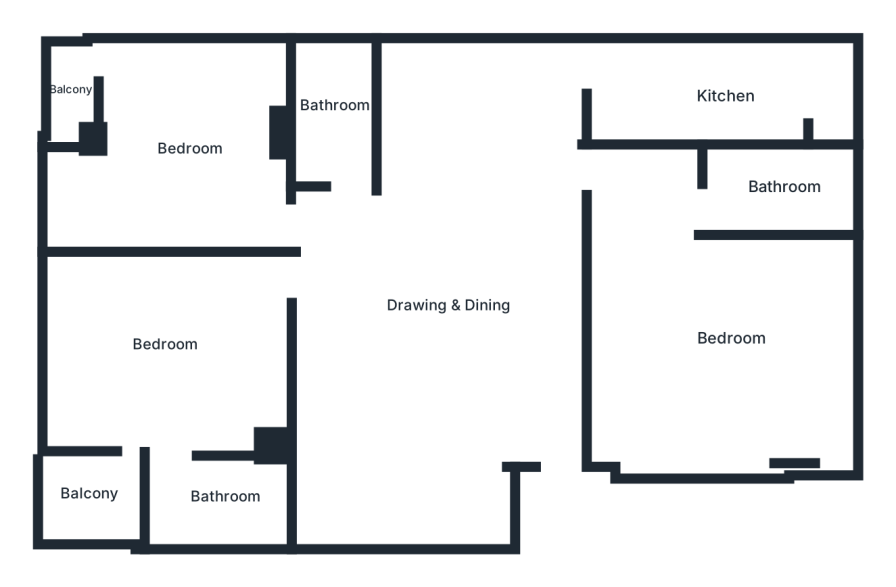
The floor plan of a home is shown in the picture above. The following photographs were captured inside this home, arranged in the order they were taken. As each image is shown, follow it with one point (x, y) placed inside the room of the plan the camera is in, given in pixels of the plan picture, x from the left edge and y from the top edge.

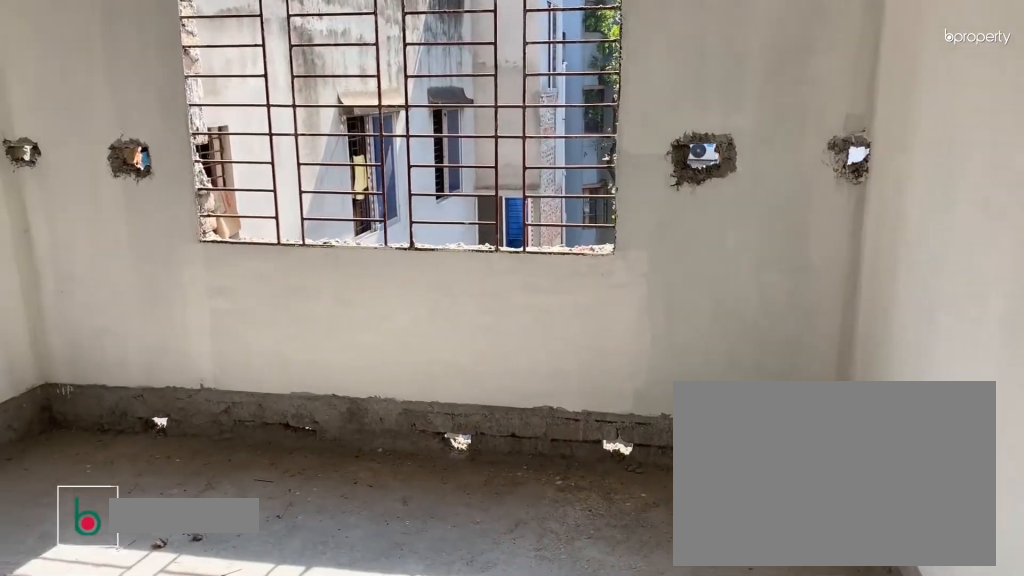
(171, 345)
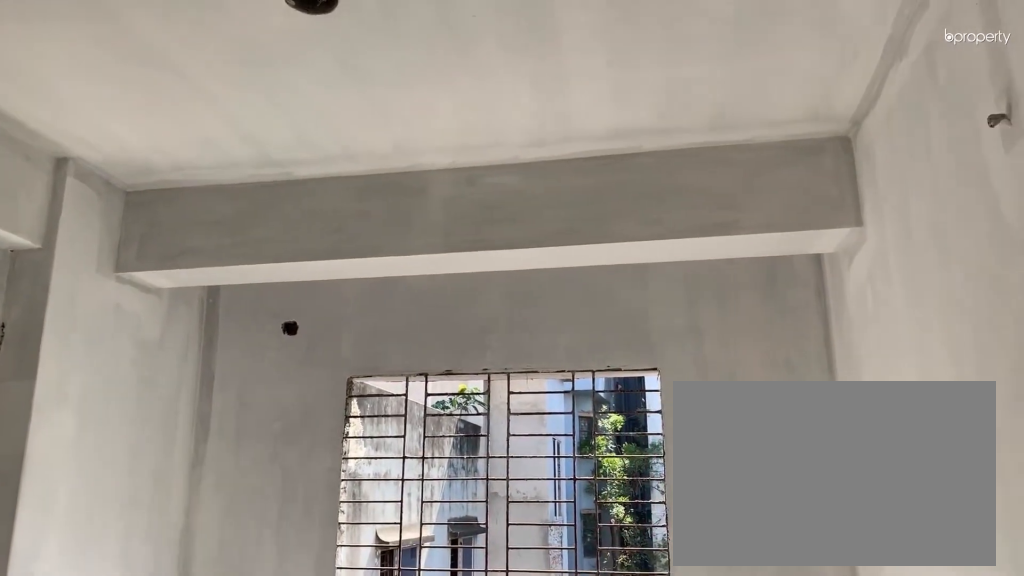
(171, 345)
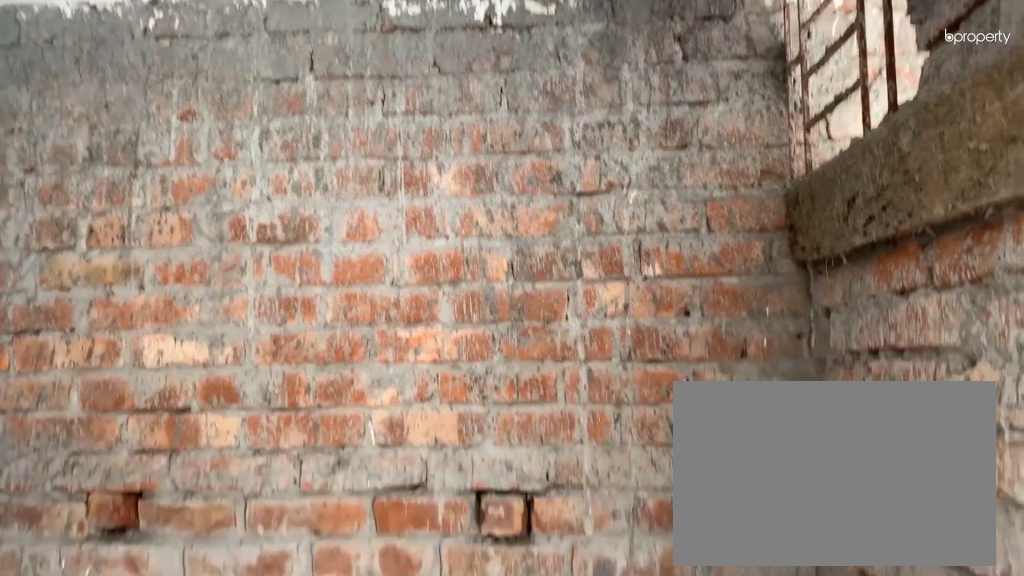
(219, 495)
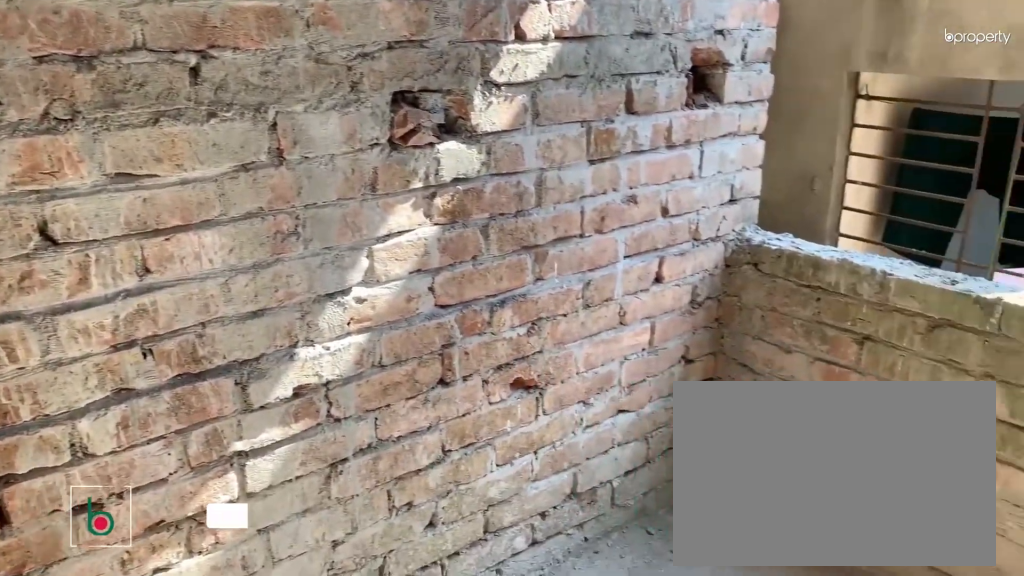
(85, 495)
